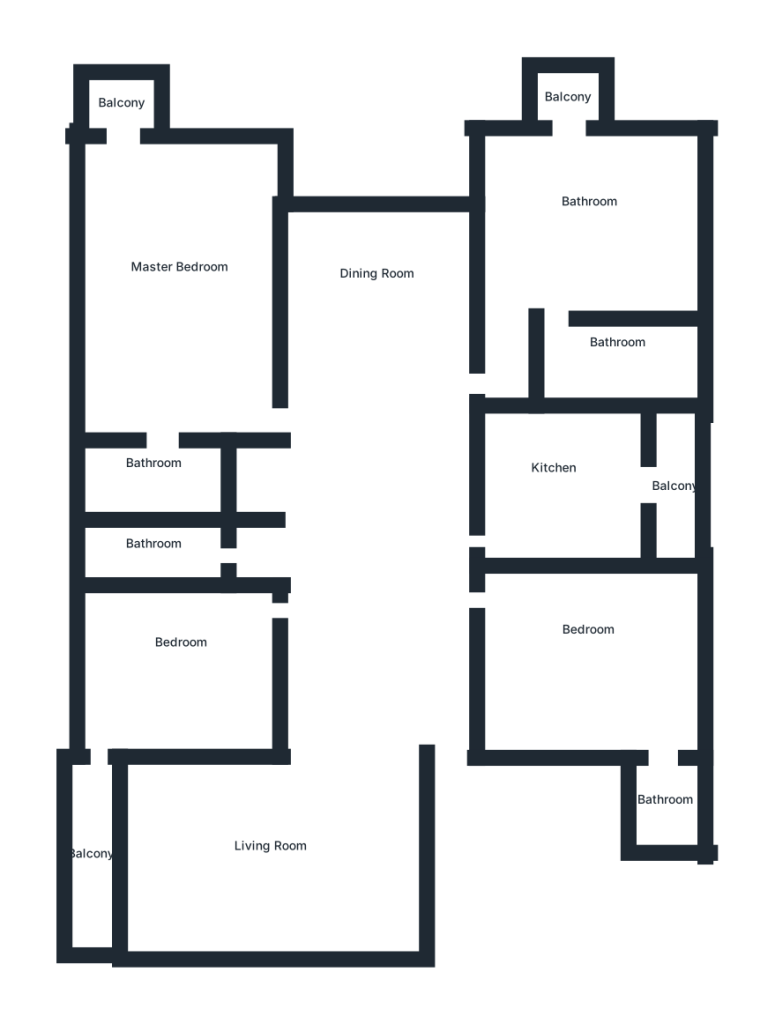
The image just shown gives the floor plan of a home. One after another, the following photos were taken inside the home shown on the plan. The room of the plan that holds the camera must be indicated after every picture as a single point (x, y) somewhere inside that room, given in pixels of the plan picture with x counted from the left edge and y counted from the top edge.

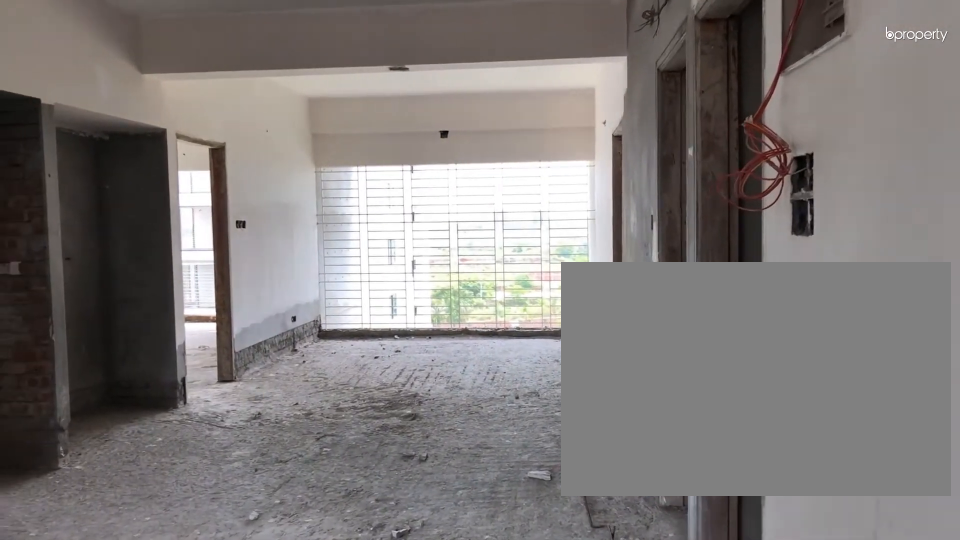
(373, 615)
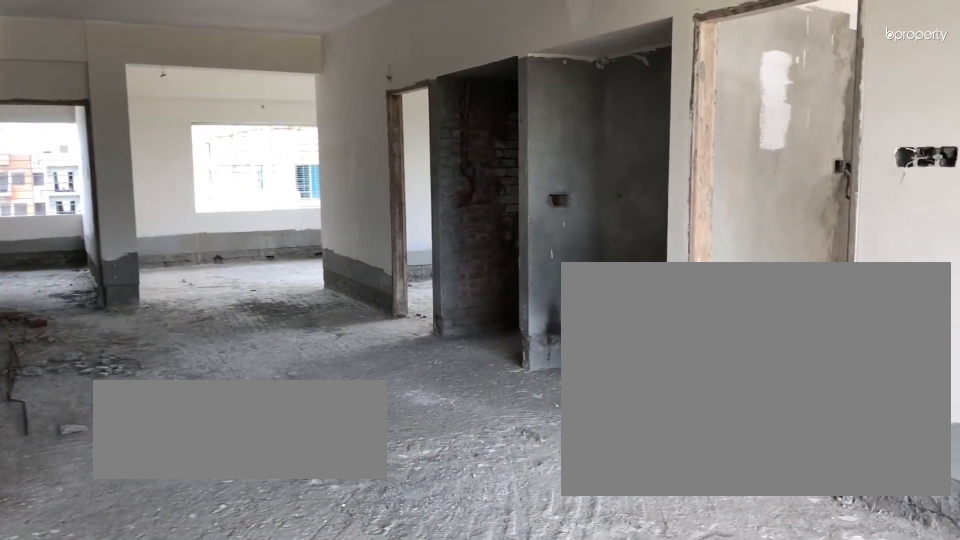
(371, 615)
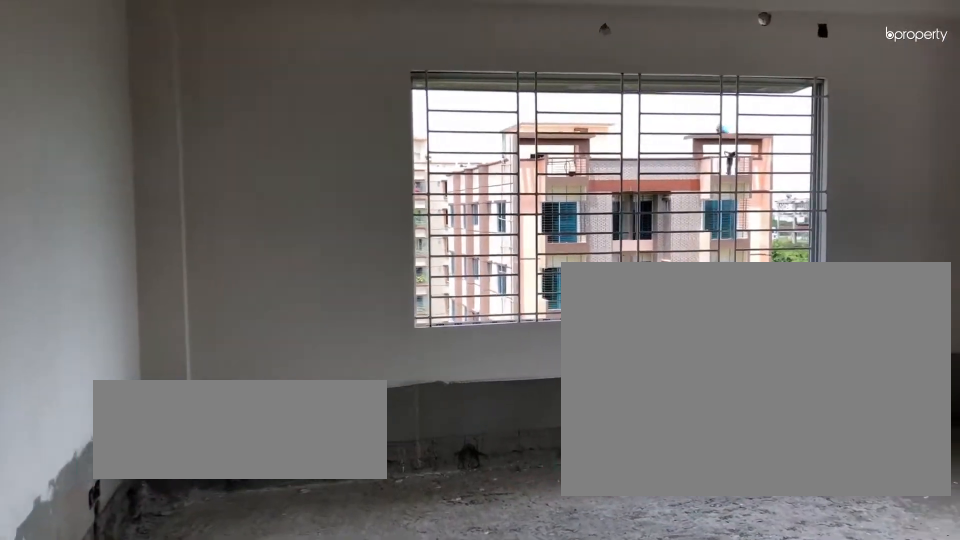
(270, 849)
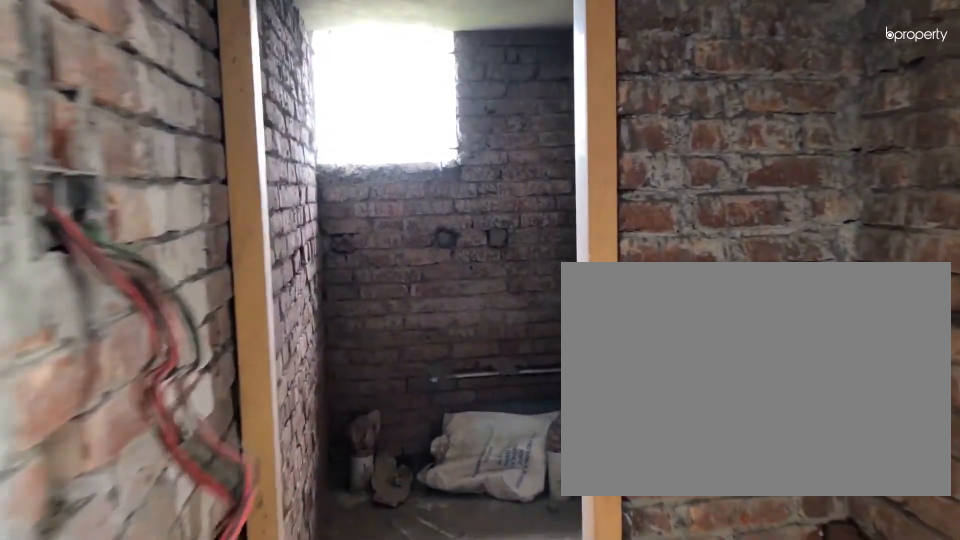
(276, 552)
